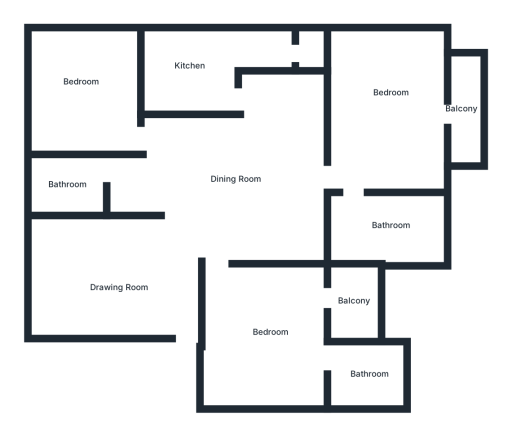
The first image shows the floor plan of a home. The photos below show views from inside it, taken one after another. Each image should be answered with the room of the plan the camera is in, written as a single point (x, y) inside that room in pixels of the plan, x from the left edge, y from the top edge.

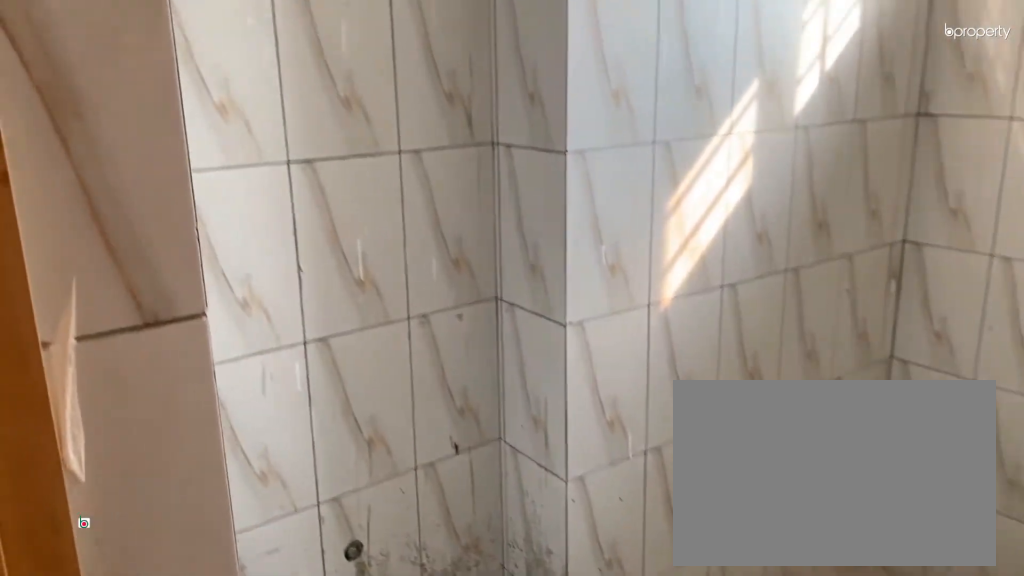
(66, 186)
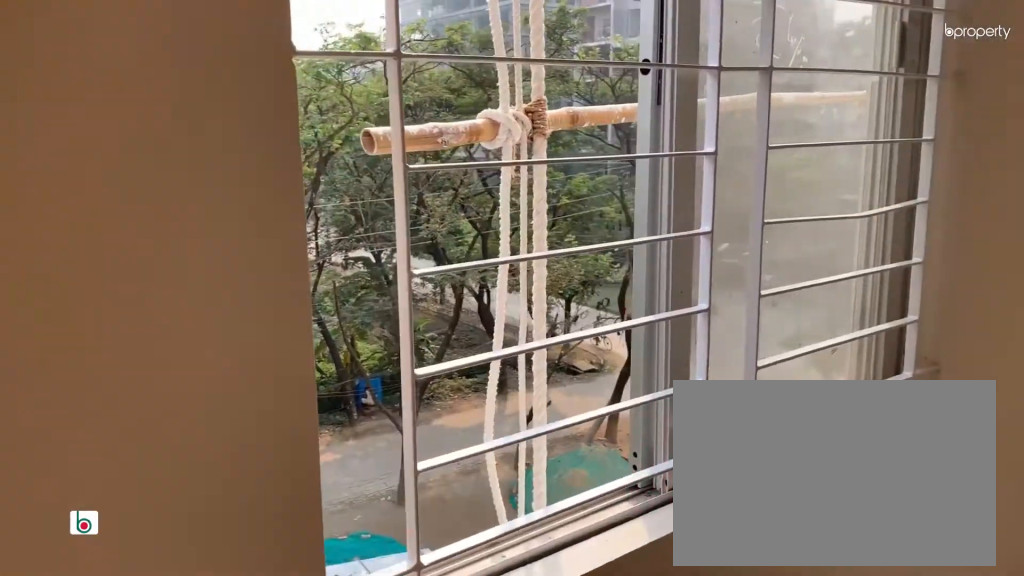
(122, 118)
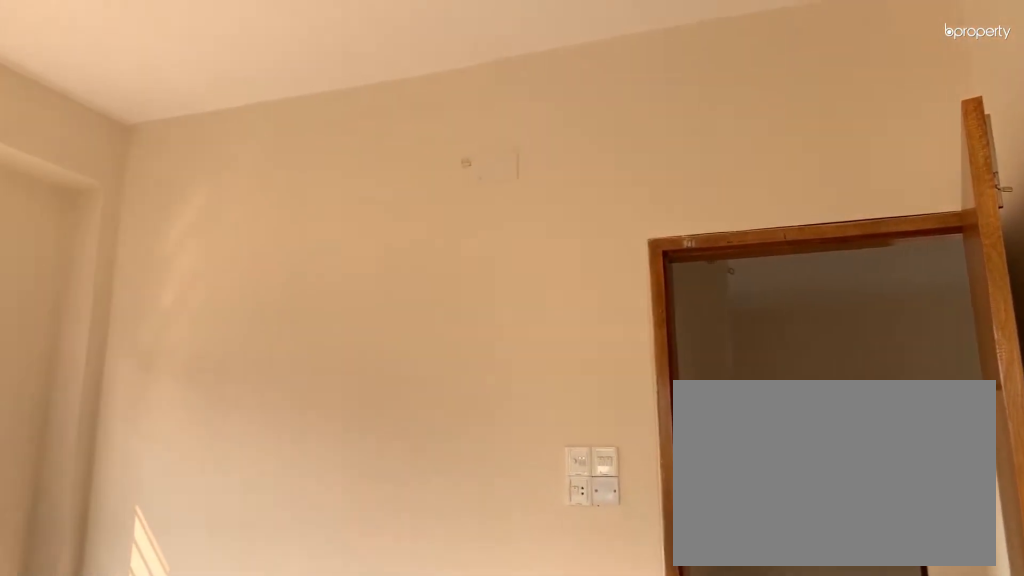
(90, 85)
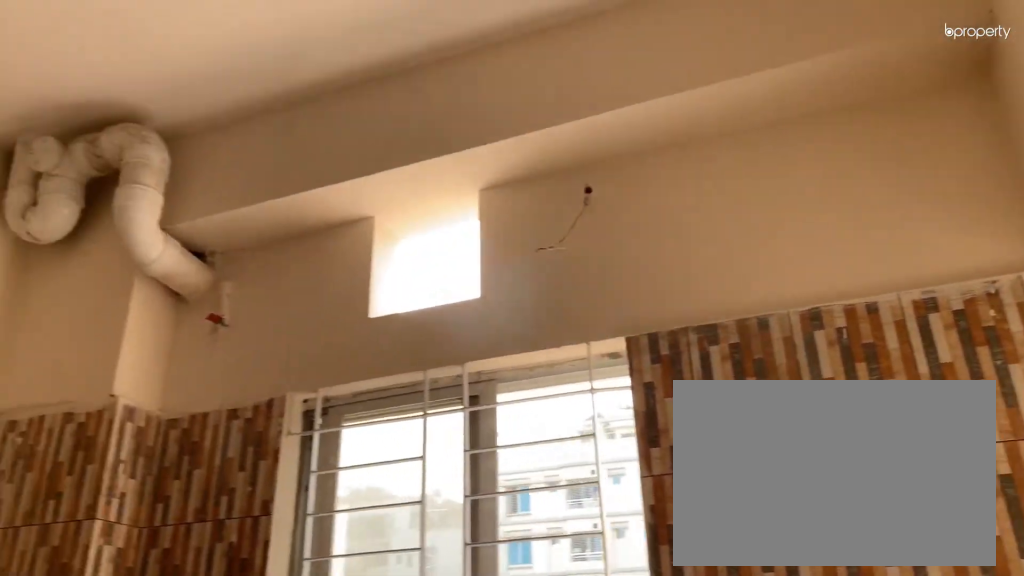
(199, 69)
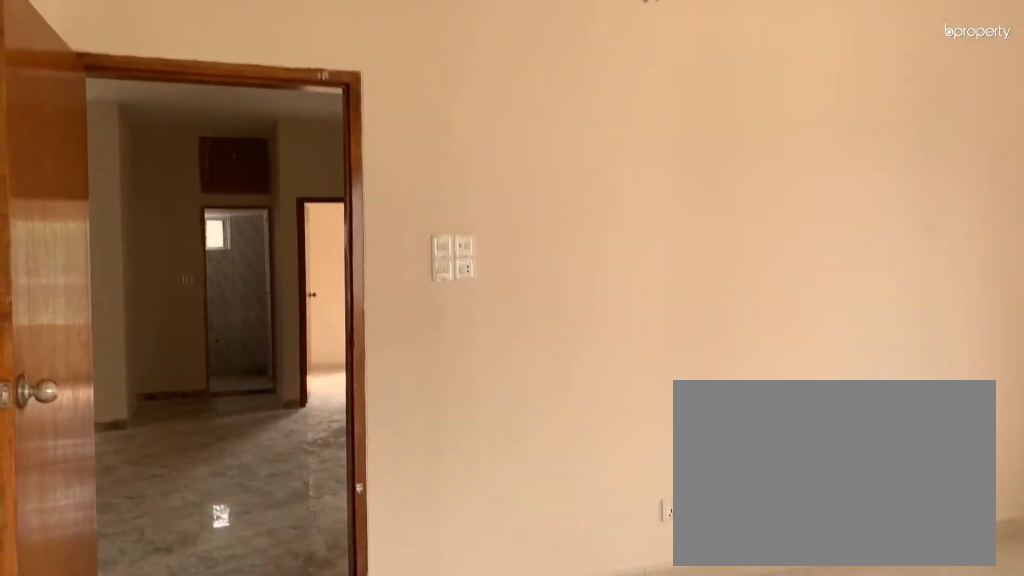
(383, 99)
